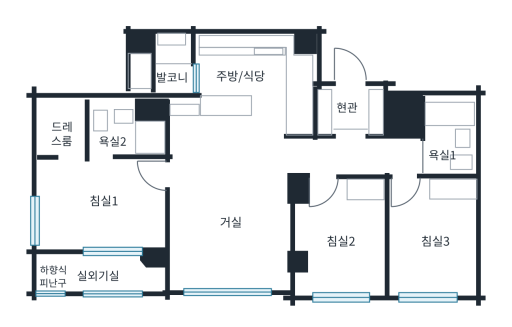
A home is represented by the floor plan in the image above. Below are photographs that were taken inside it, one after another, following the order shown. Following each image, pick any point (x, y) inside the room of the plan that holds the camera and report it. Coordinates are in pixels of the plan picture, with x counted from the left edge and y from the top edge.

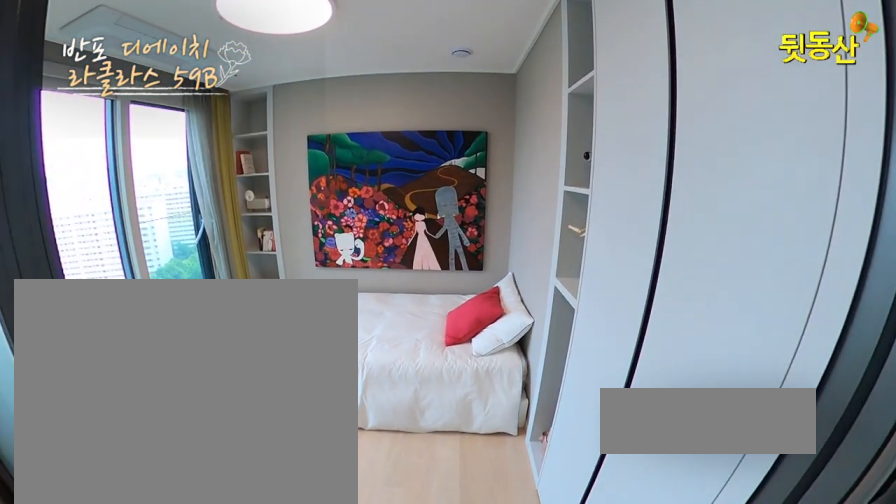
(355, 241)
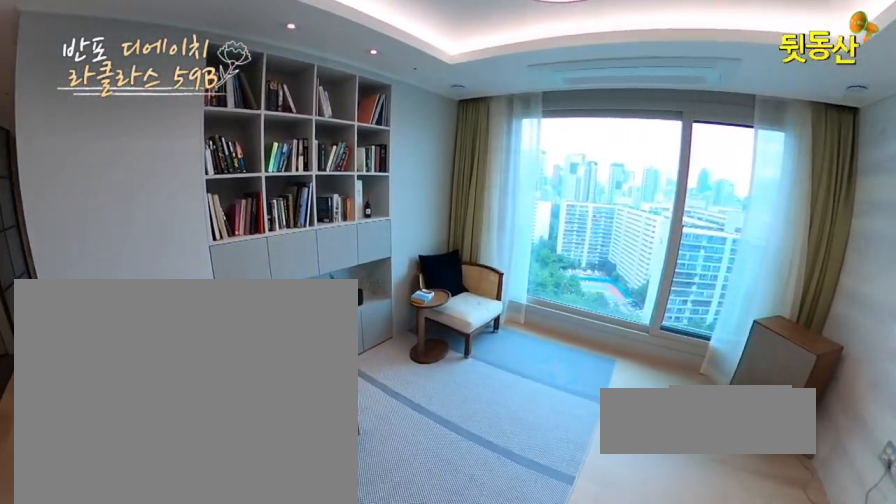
(230, 224)
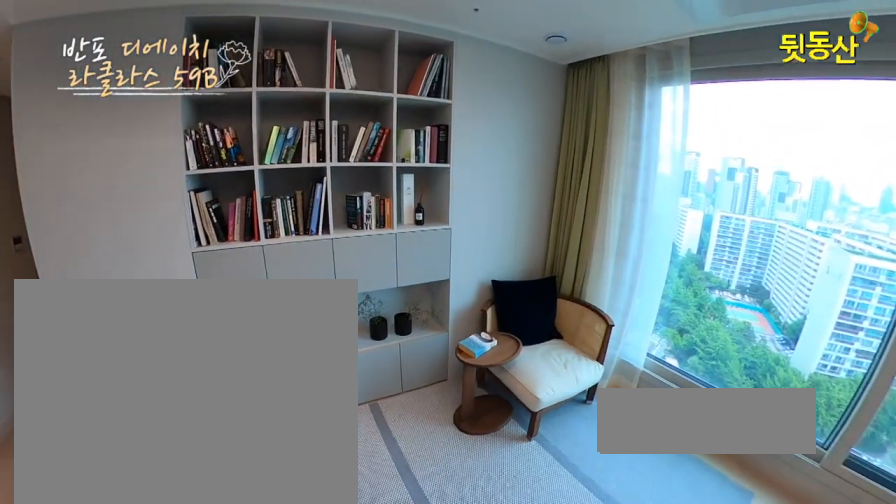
(230, 224)
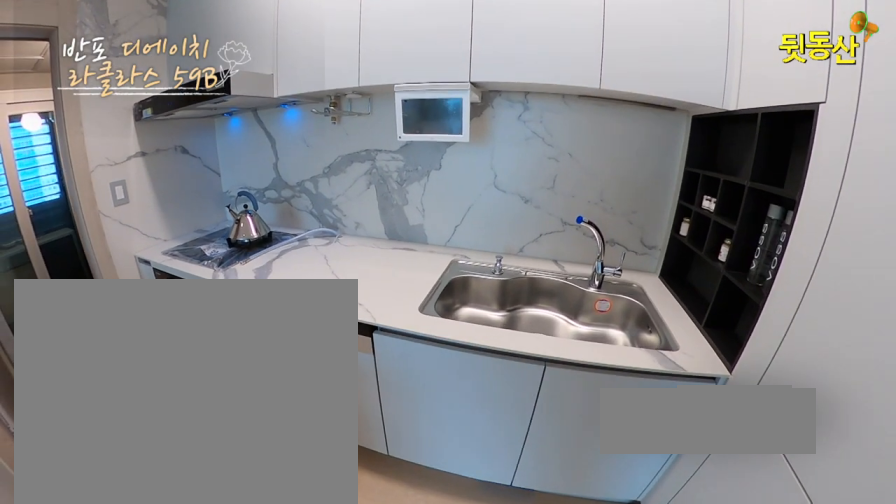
(258, 91)
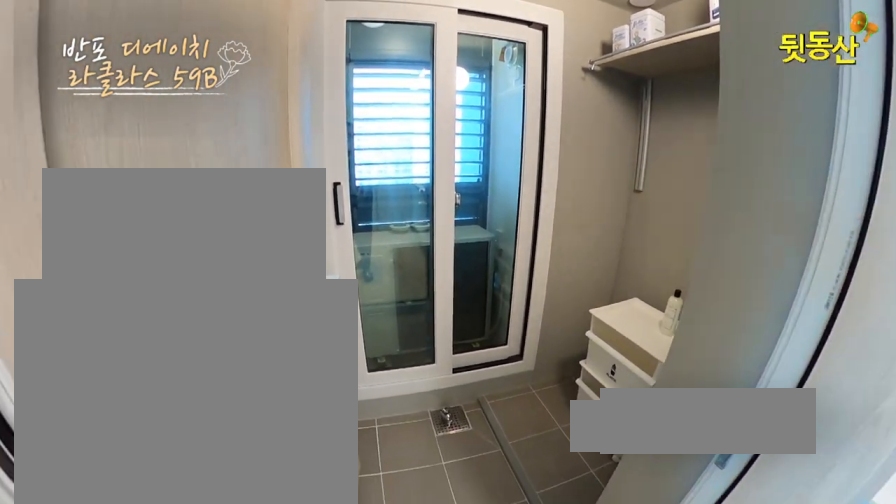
(169, 66)
